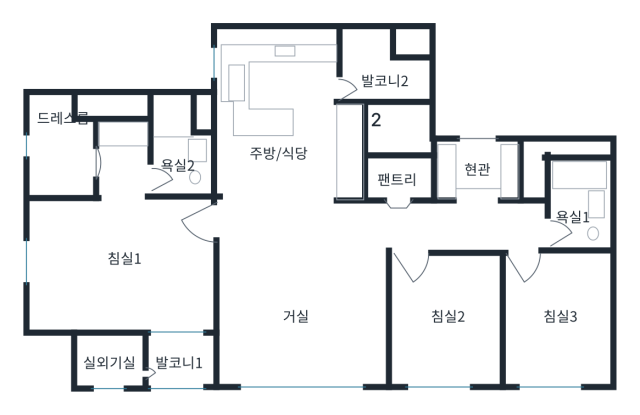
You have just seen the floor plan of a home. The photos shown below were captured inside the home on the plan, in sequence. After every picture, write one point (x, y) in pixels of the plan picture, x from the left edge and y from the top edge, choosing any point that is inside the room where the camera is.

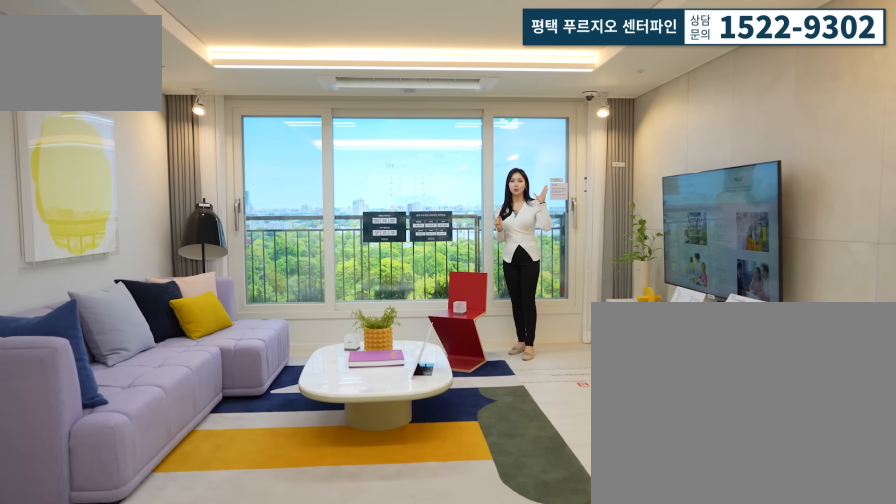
(298, 307)
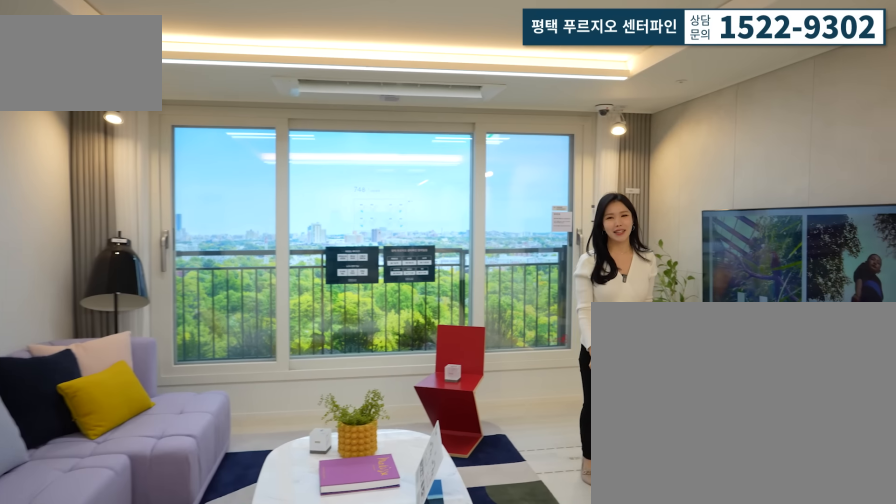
(298, 307)
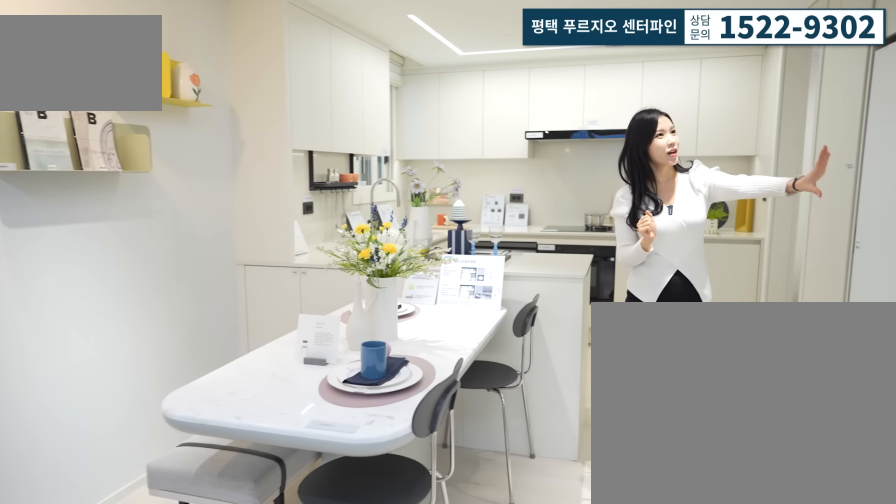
(291, 126)
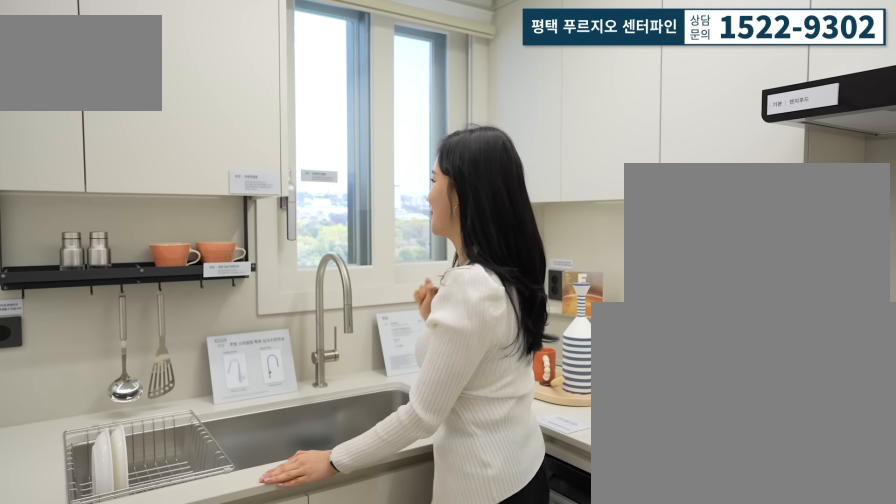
(291, 126)
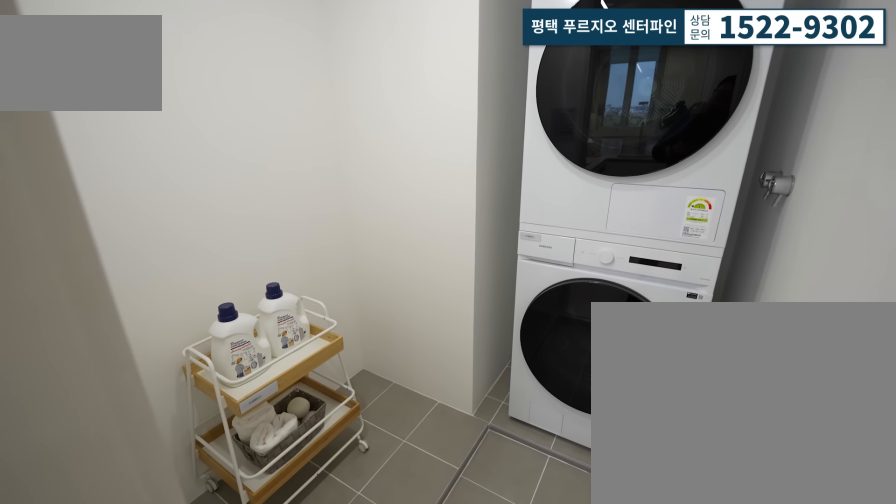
(386, 74)
